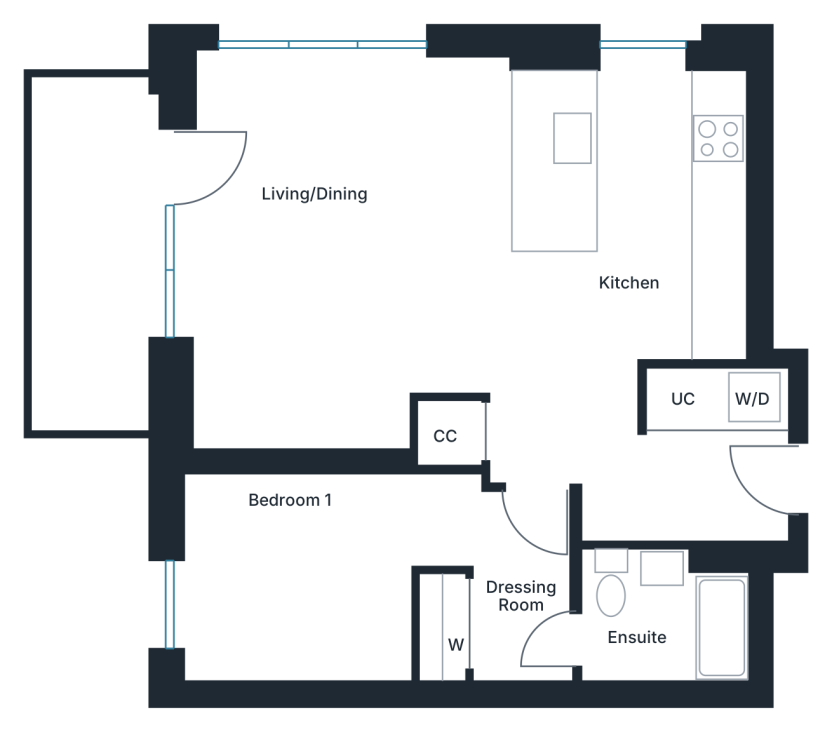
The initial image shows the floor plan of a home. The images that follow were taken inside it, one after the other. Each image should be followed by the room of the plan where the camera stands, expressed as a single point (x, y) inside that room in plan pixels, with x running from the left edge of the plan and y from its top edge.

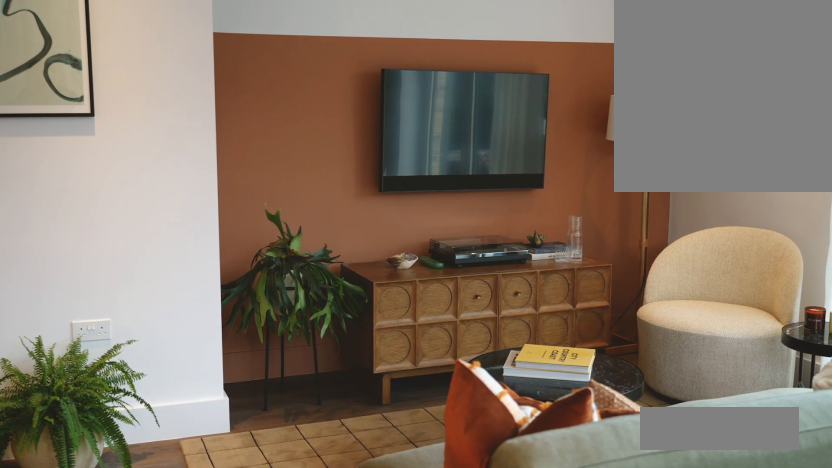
(284, 292)
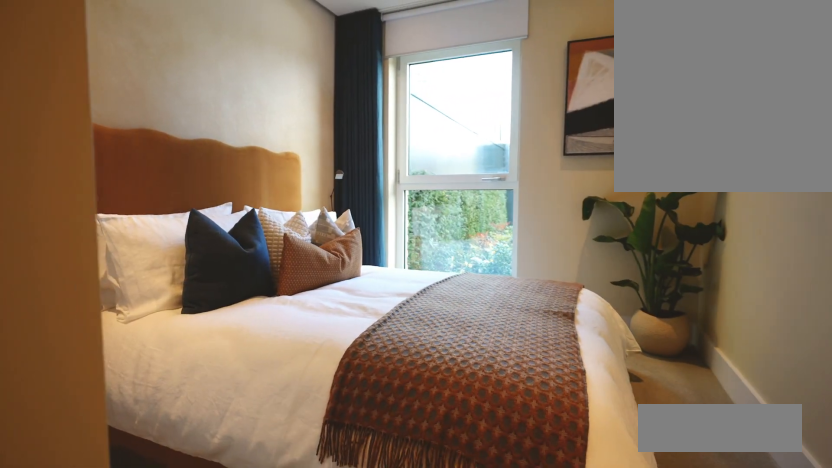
(334, 568)
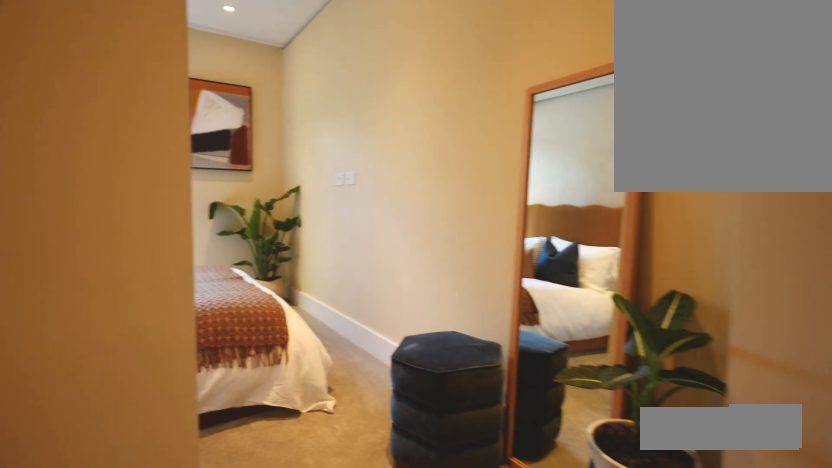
(334, 568)
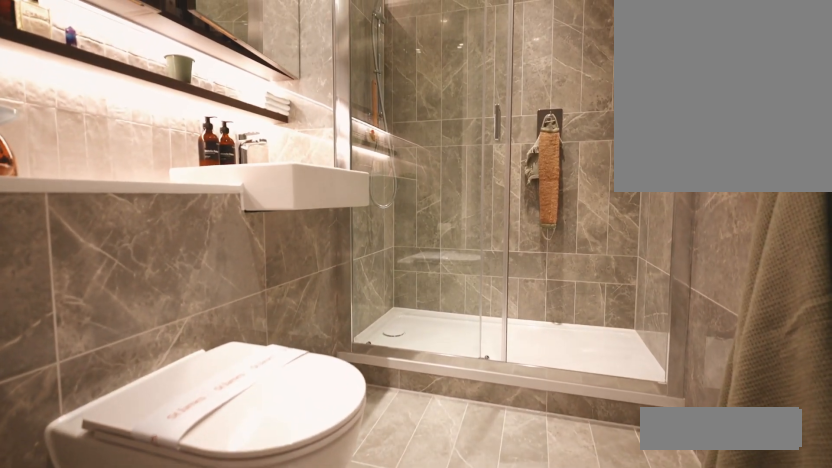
(649, 613)
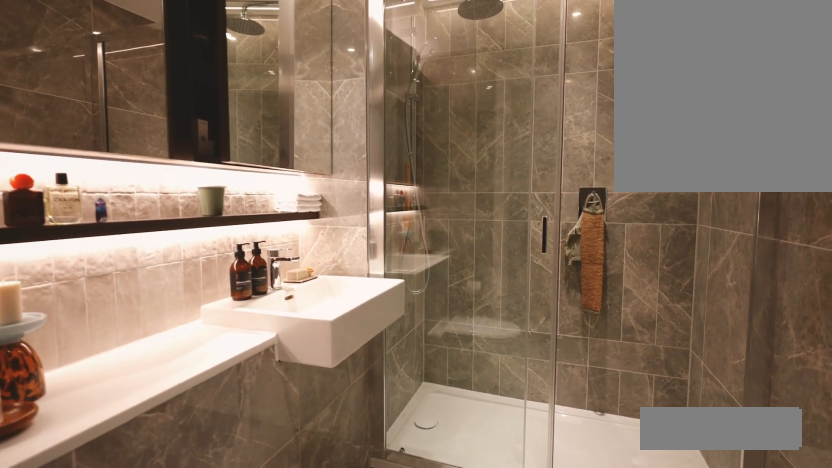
(649, 613)
